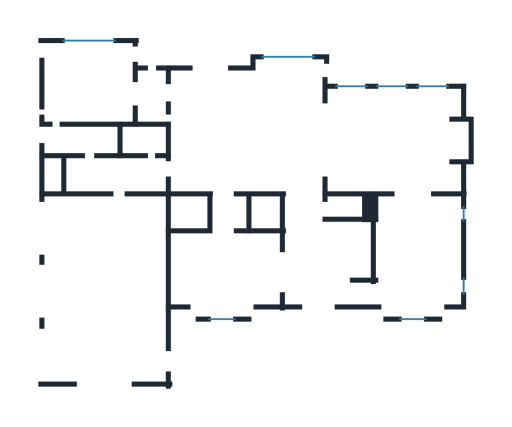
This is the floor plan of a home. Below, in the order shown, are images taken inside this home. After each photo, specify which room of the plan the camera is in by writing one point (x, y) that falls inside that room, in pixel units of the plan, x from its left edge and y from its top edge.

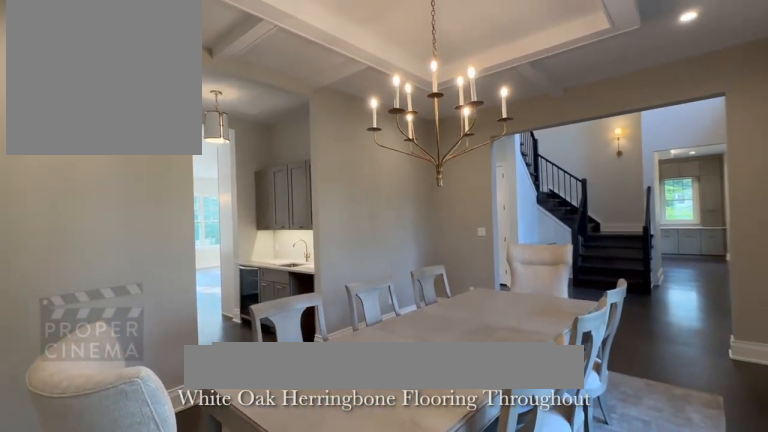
(226, 271)
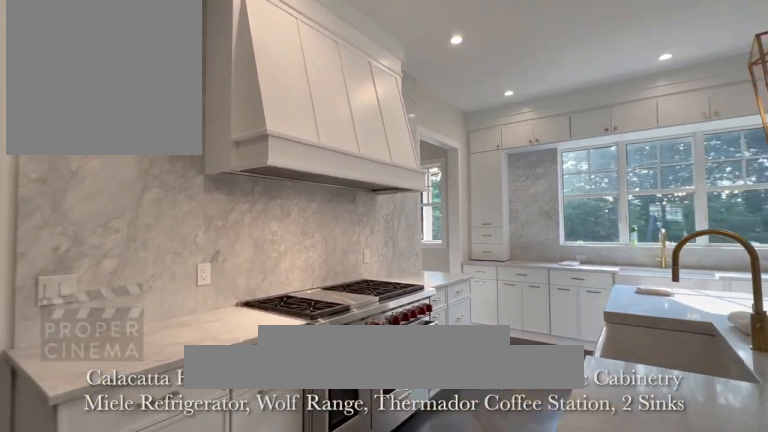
(212, 130)
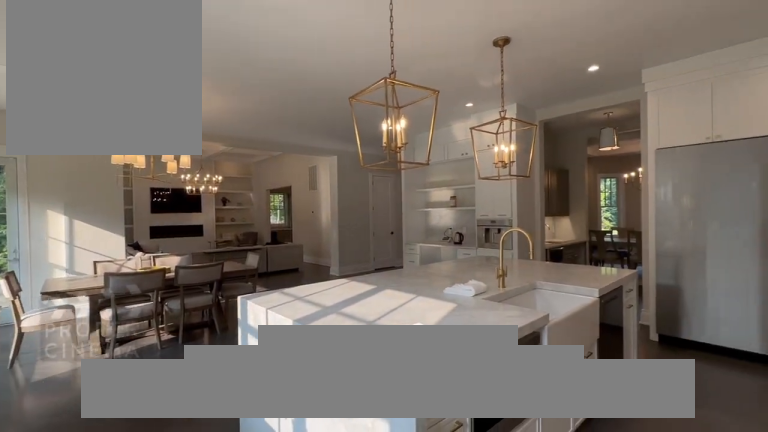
(212, 130)
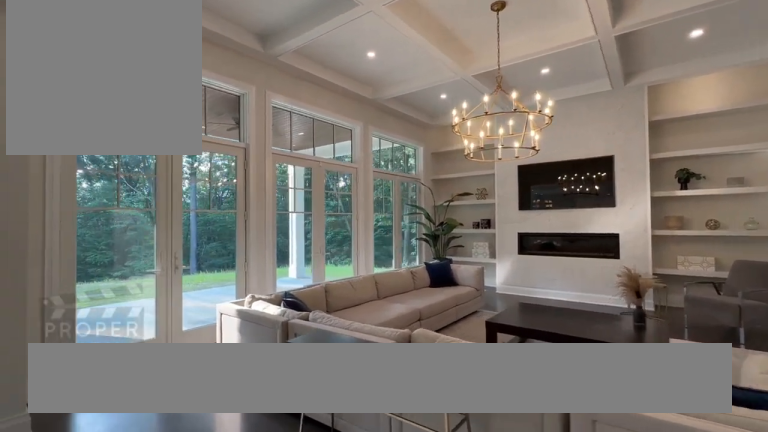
(398, 140)
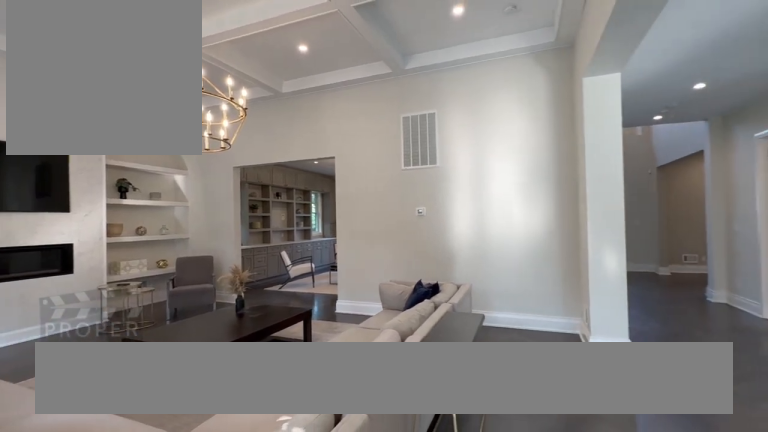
(398, 140)
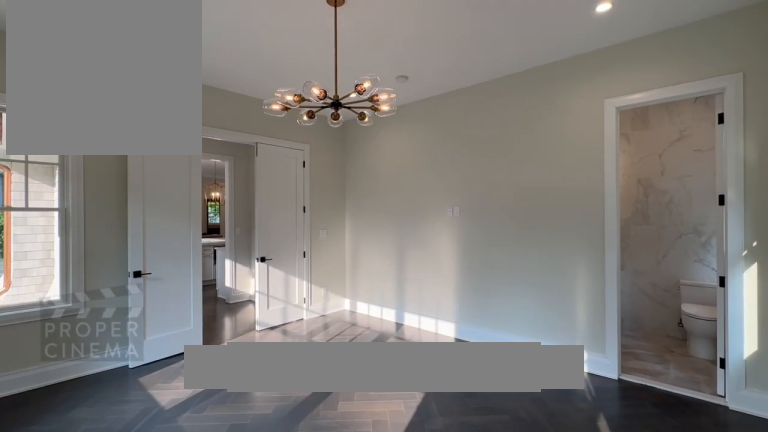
(89, 81)
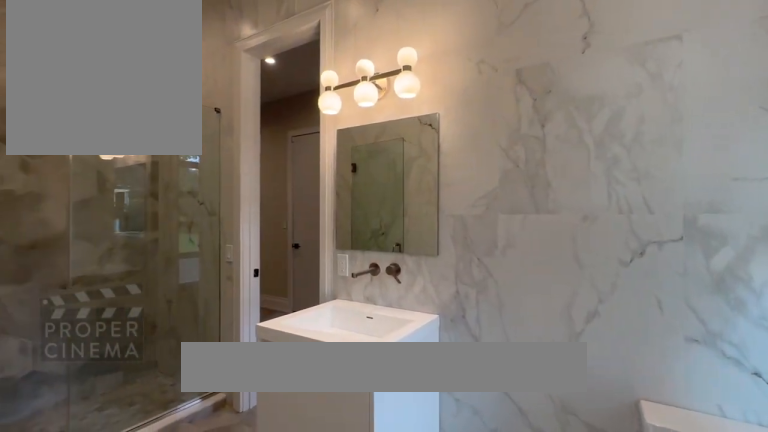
(83, 140)
